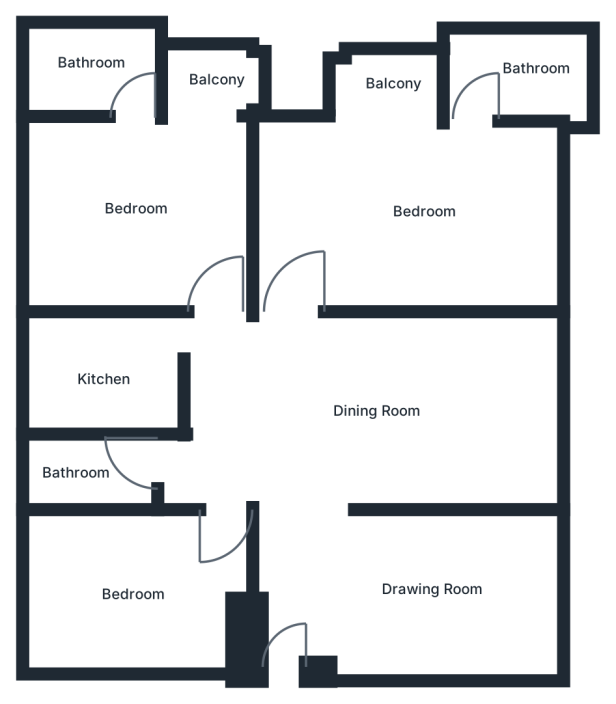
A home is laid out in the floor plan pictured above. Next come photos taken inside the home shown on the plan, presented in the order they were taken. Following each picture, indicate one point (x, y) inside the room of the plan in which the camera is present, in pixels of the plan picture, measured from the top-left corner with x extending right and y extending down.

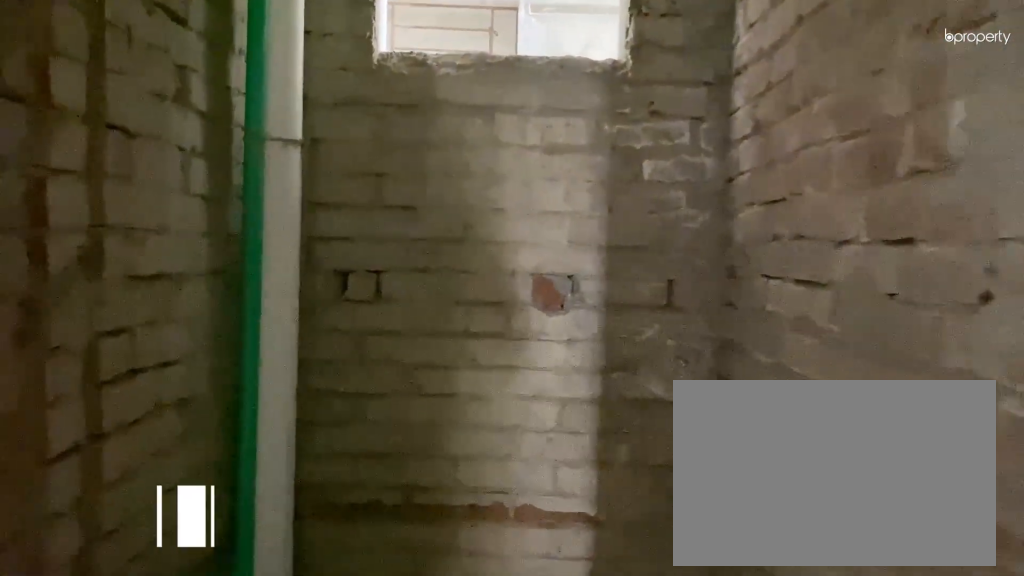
(89, 473)
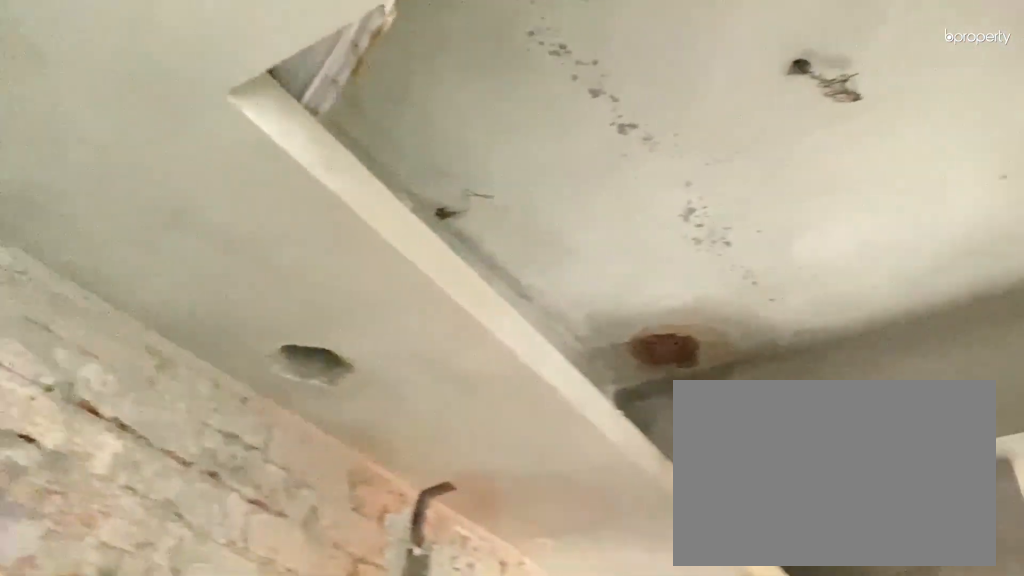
(113, 383)
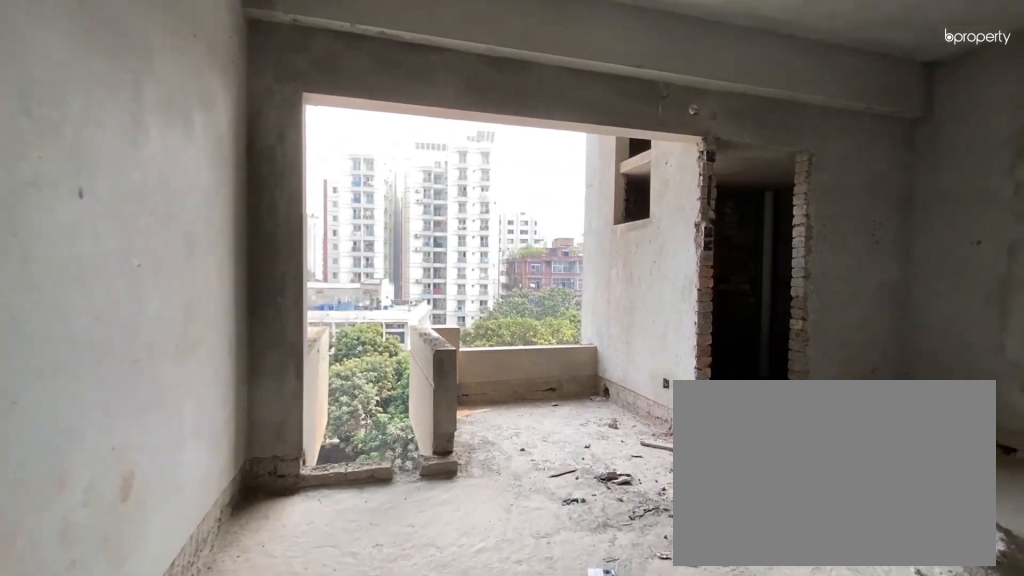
(385, 203)
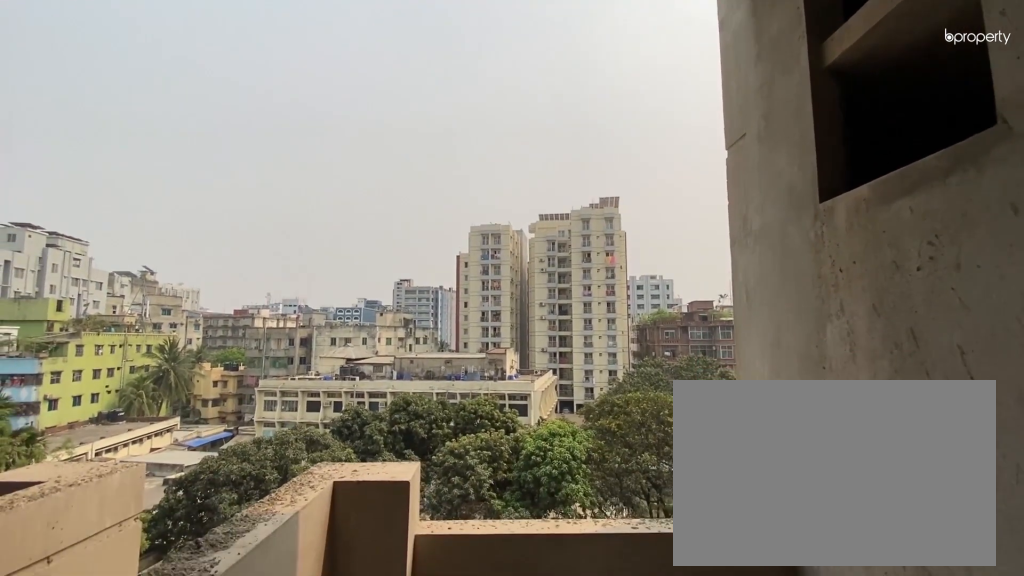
(392, 98)
